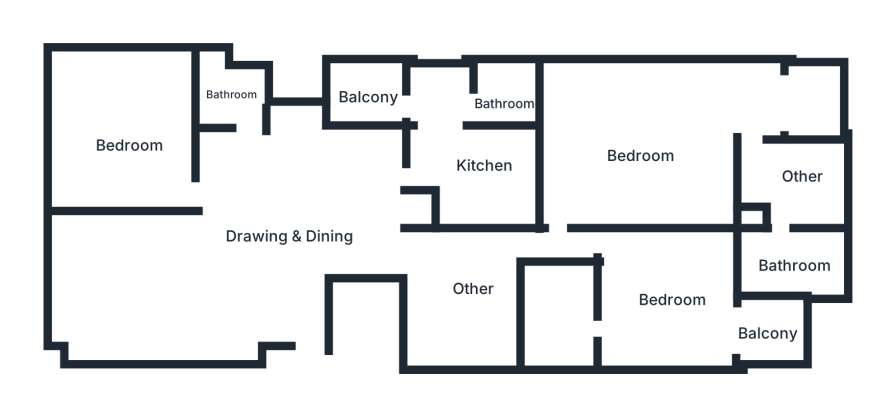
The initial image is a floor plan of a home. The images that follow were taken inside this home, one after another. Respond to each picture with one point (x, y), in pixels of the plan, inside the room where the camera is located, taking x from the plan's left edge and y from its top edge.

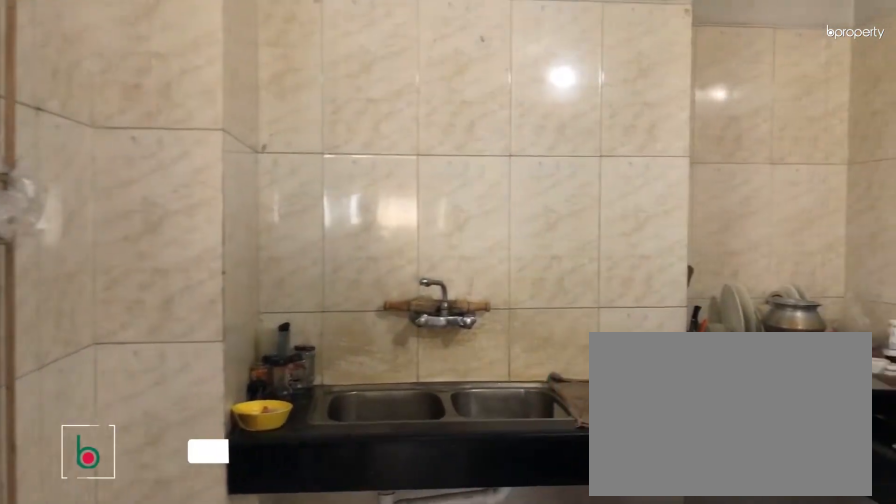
(489, 165)
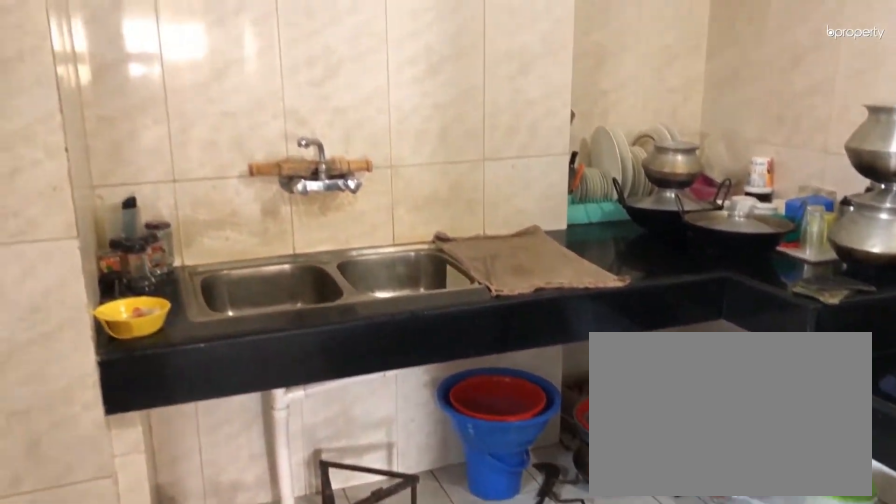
(488, 165)
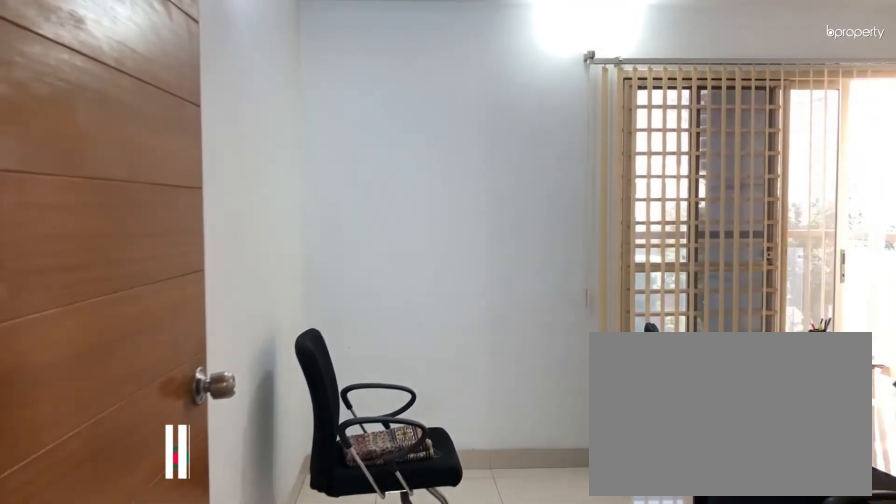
(627, 251)
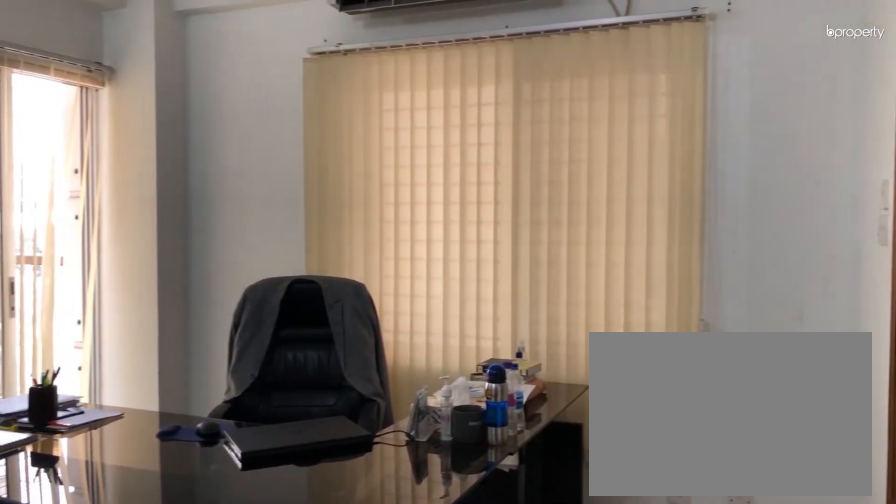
(673, 299)
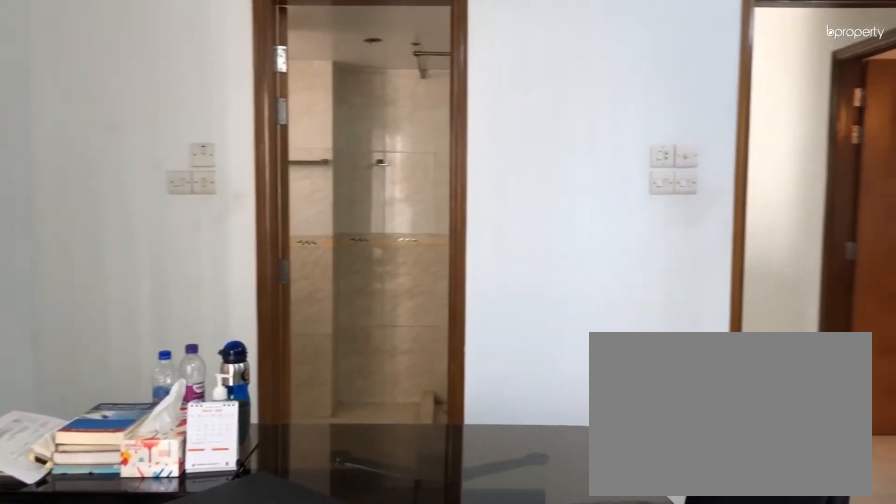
(673, 299)
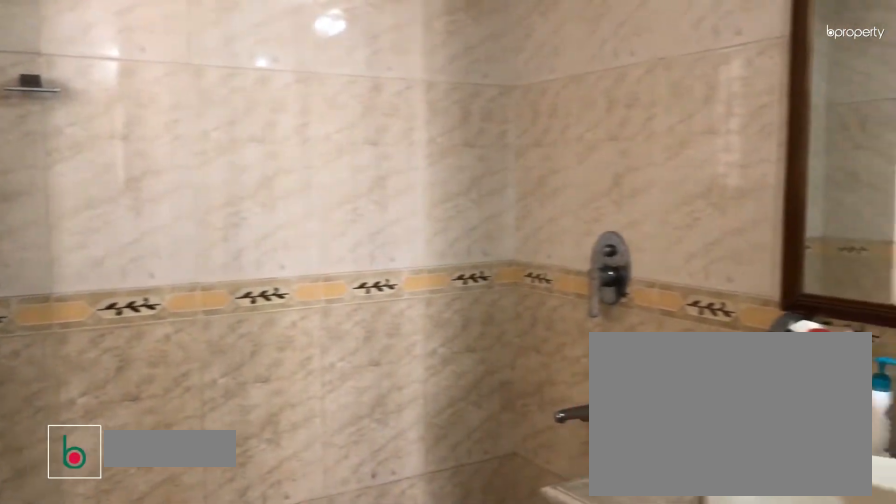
(562, 314)
